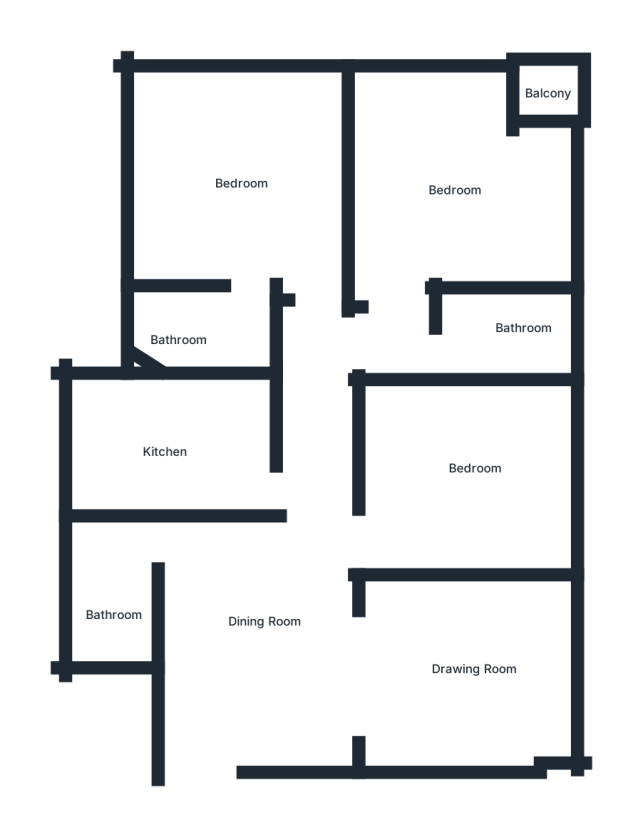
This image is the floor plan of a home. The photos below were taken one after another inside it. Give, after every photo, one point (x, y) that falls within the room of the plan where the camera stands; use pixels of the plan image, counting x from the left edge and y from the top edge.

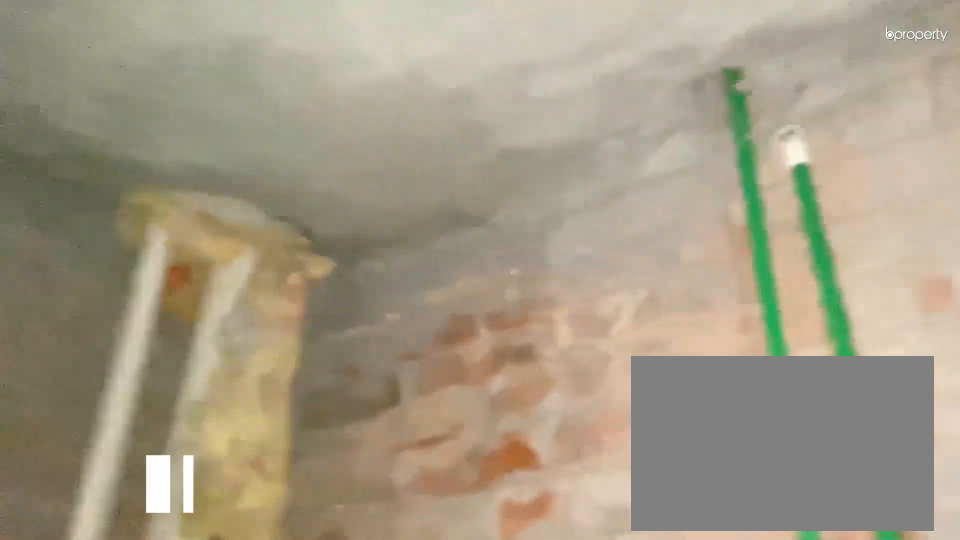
(117, 593)
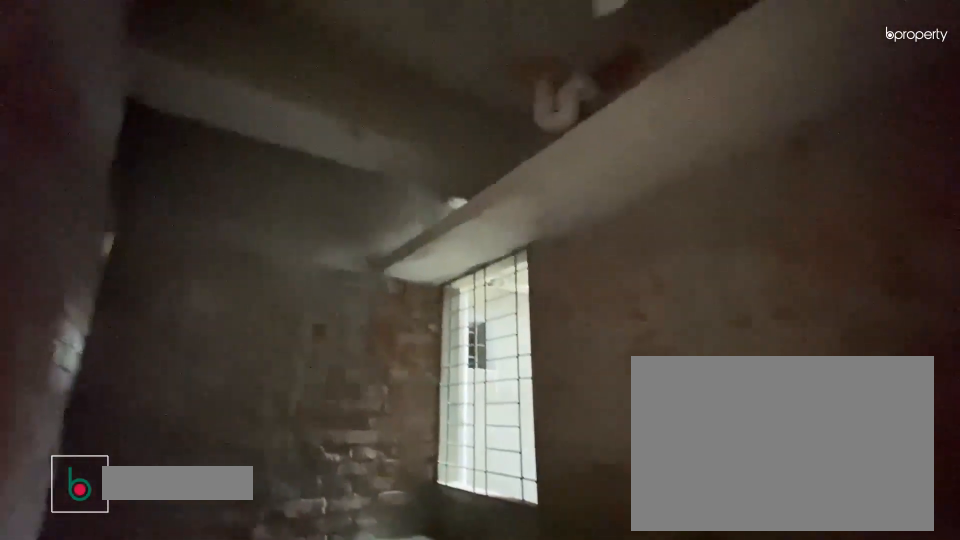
(184, 460)
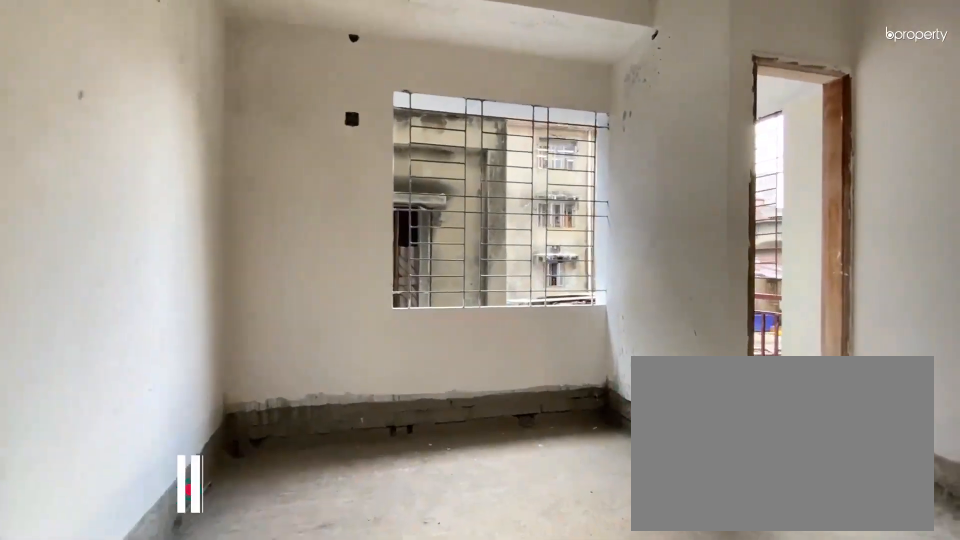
(451, 192)
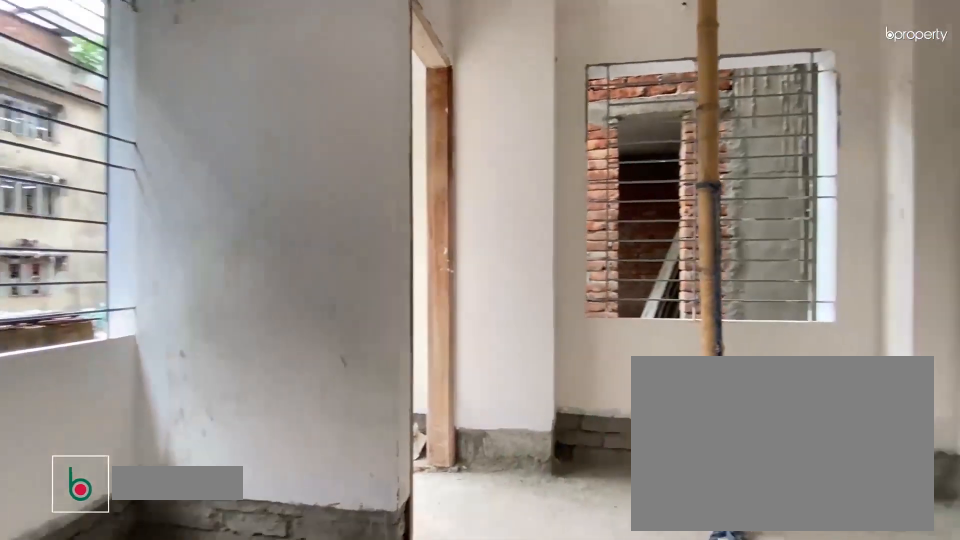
(451, 192)
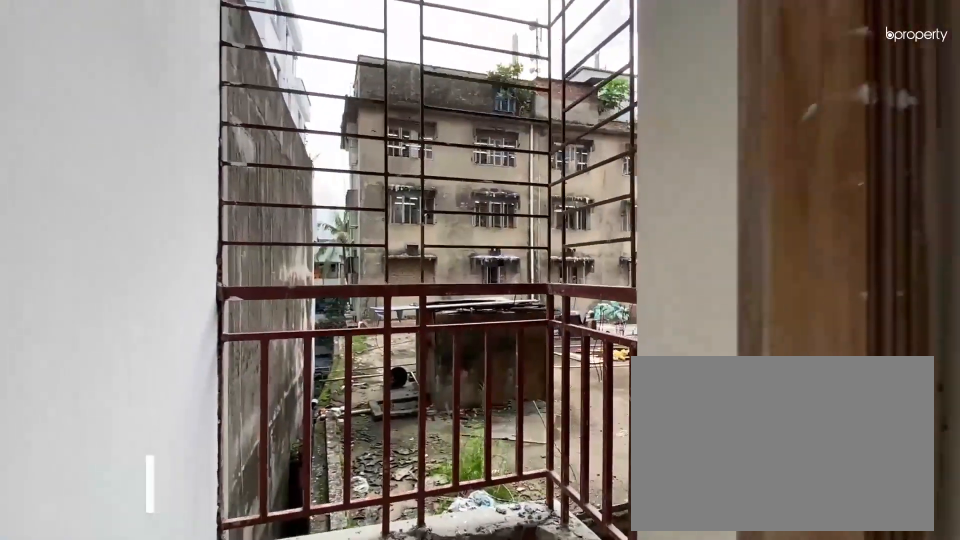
(548, 89)
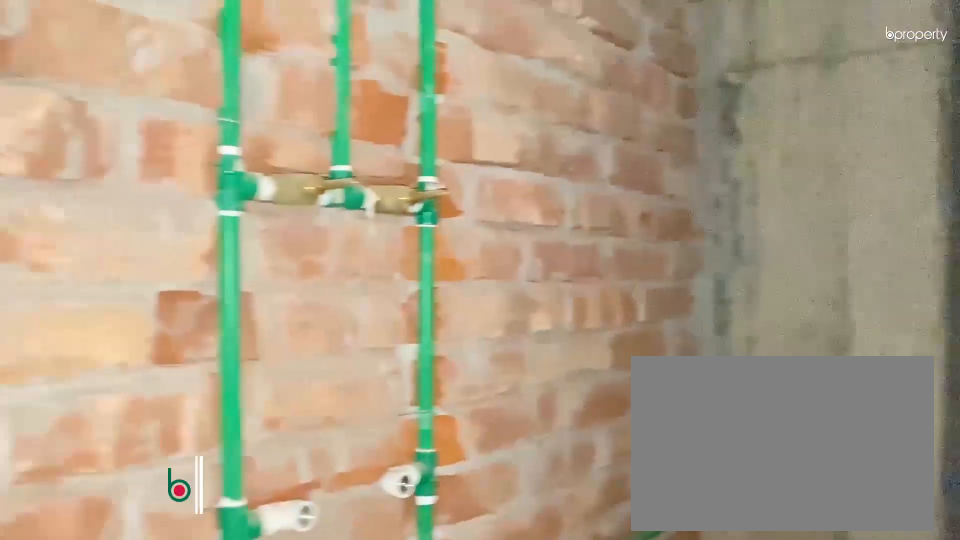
(500, 328)
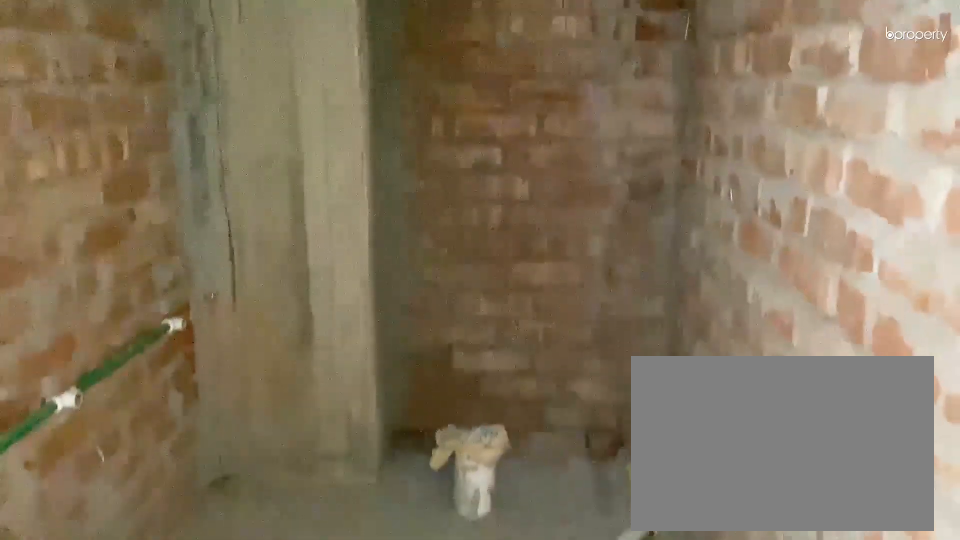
(500, 328)
